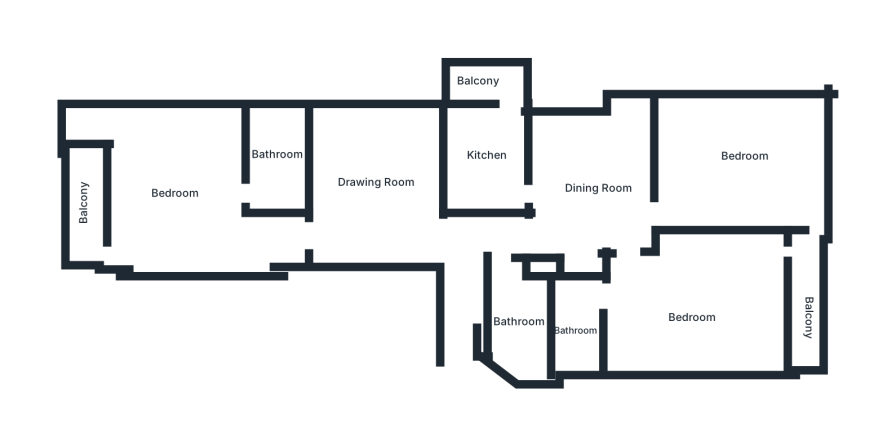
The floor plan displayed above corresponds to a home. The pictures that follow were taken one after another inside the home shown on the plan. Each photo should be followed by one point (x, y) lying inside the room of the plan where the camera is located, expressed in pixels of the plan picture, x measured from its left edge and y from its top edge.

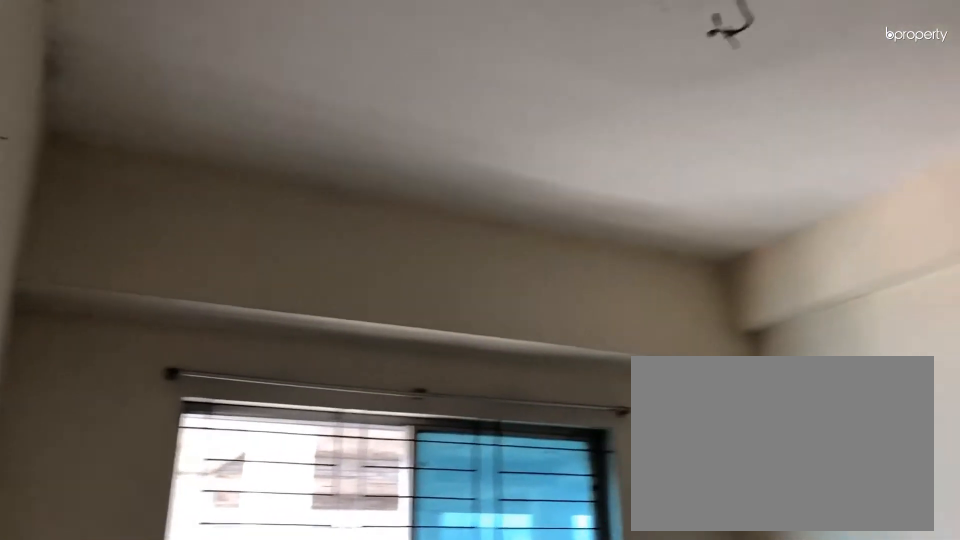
(375, 179)
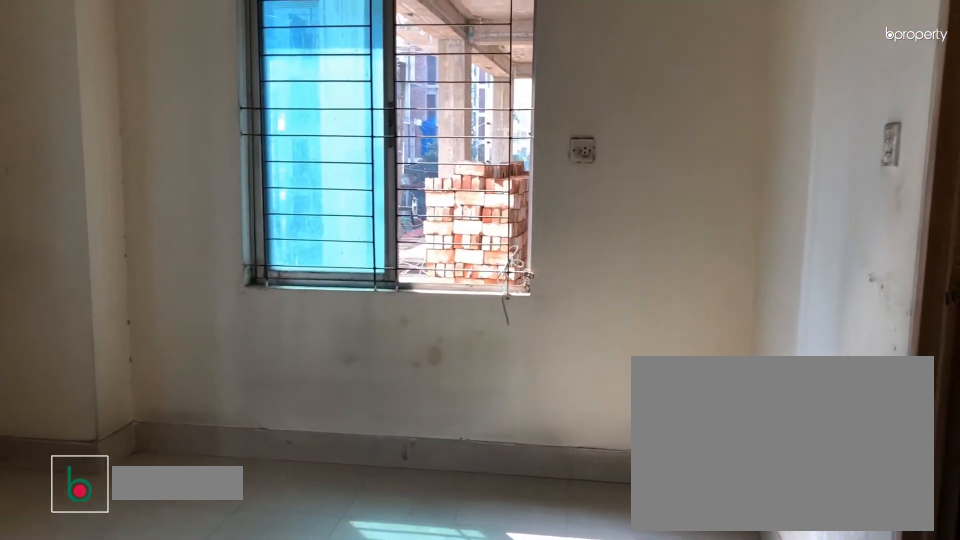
(177, 194)
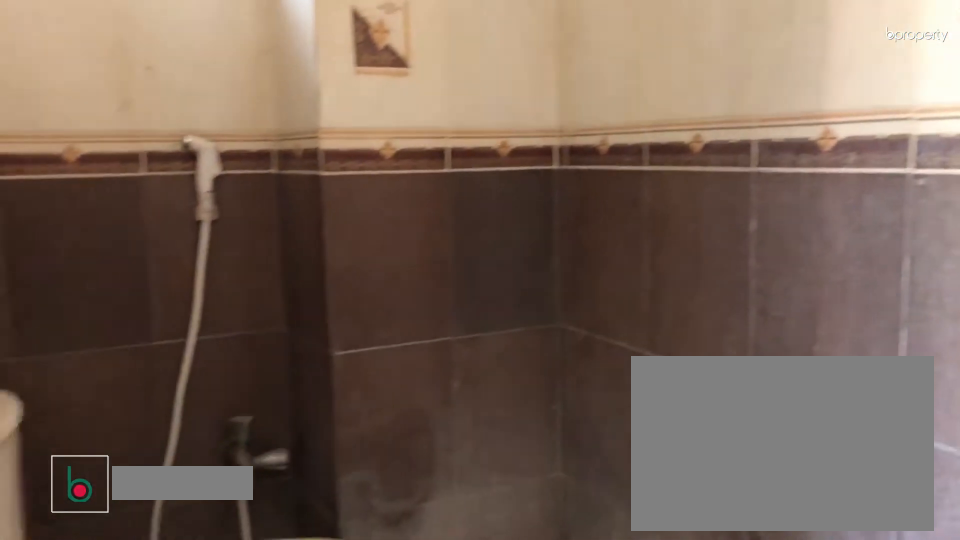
(275, 162)
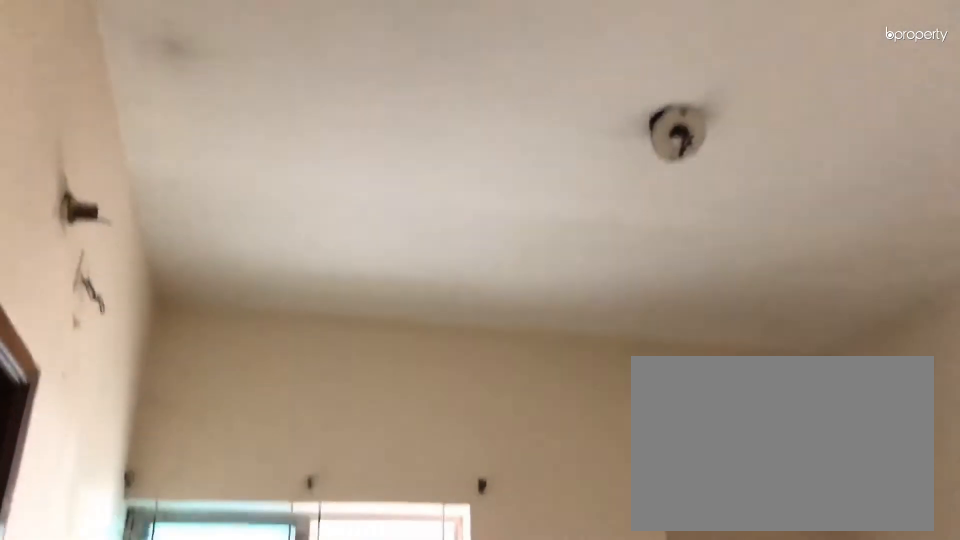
(586, 181)
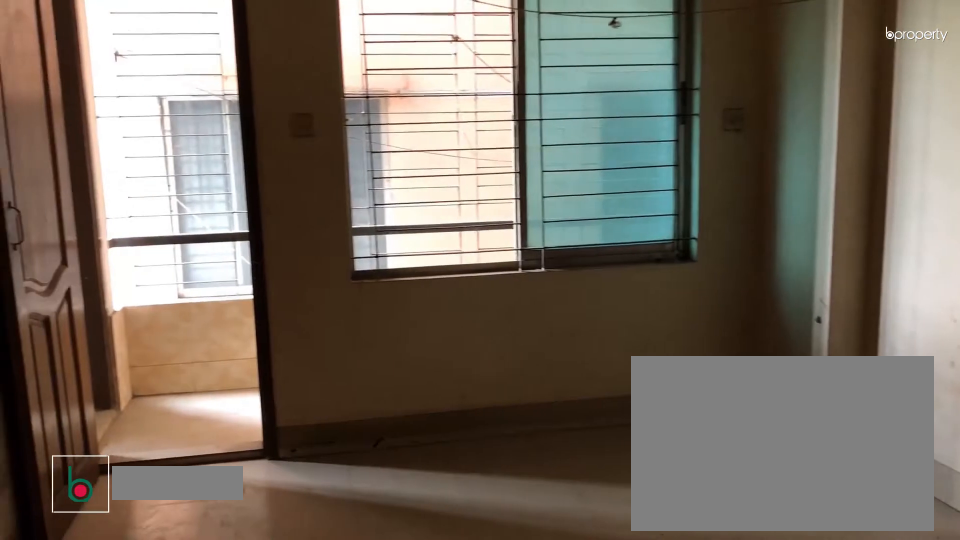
(706, 304)
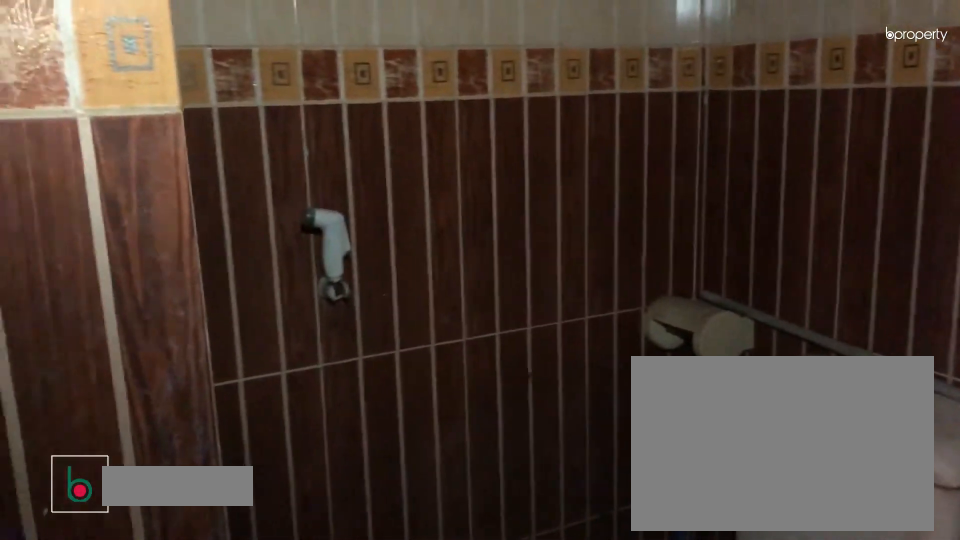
(580, 331)
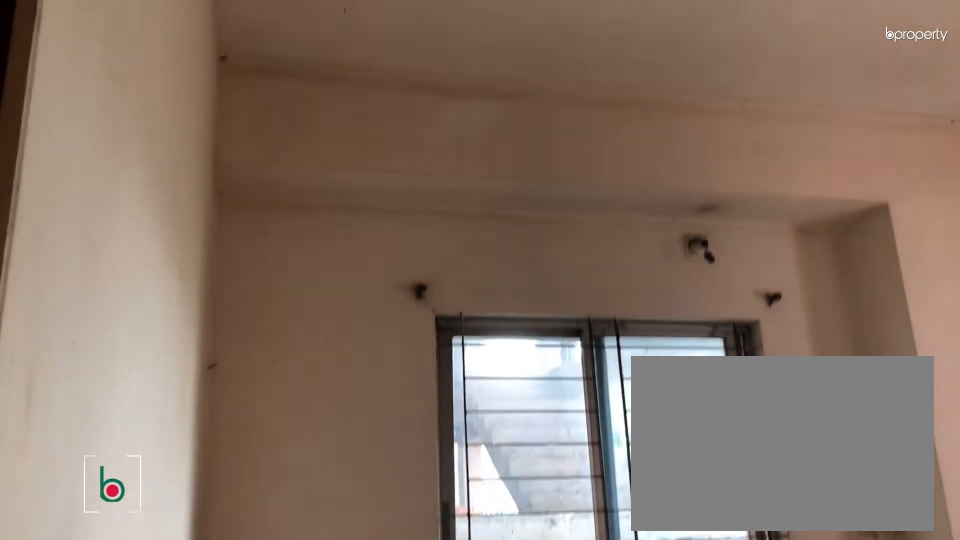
(743, 164)
